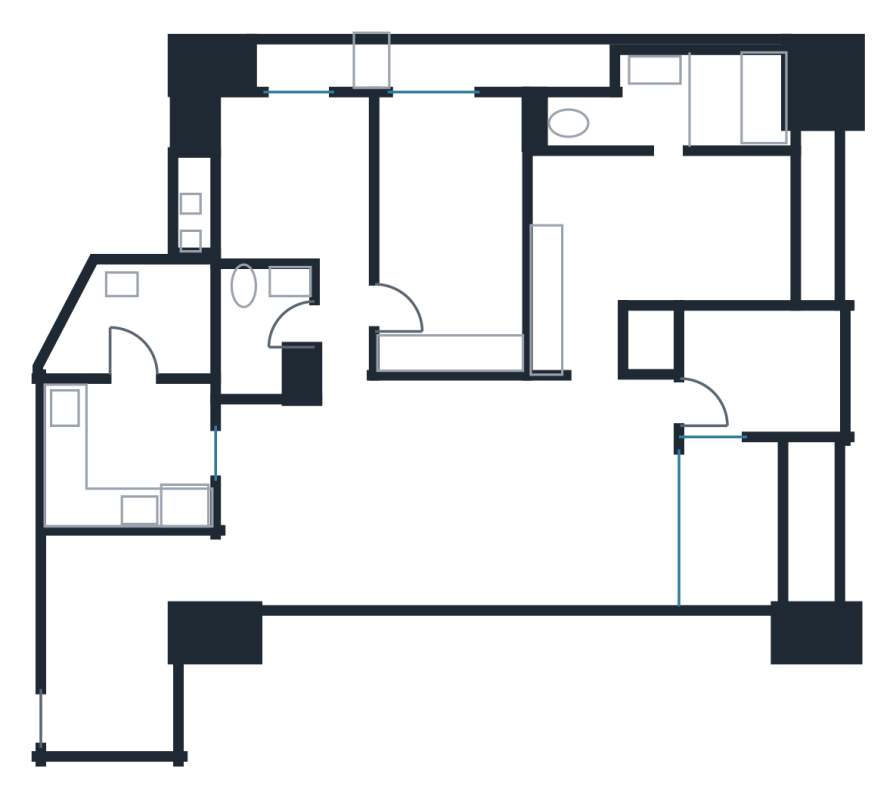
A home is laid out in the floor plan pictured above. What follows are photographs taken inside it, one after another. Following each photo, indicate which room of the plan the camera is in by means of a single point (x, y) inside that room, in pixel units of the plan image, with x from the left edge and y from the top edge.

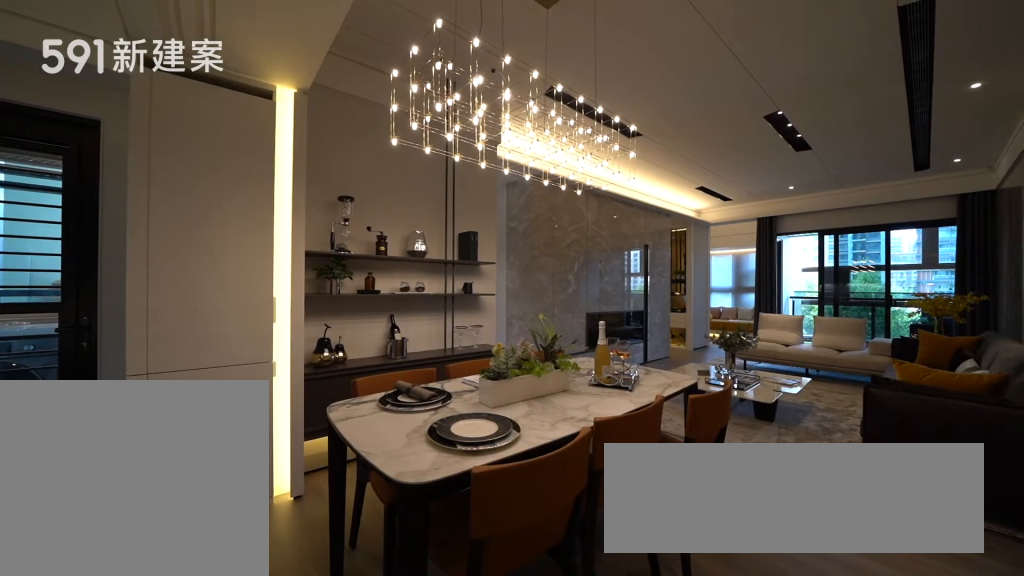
(315, 501)
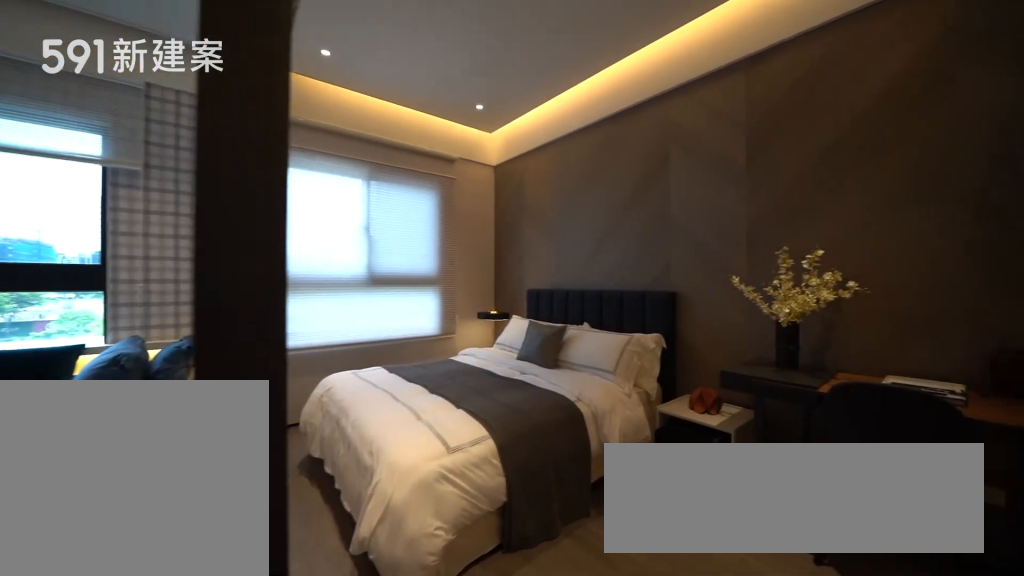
(454, 223)
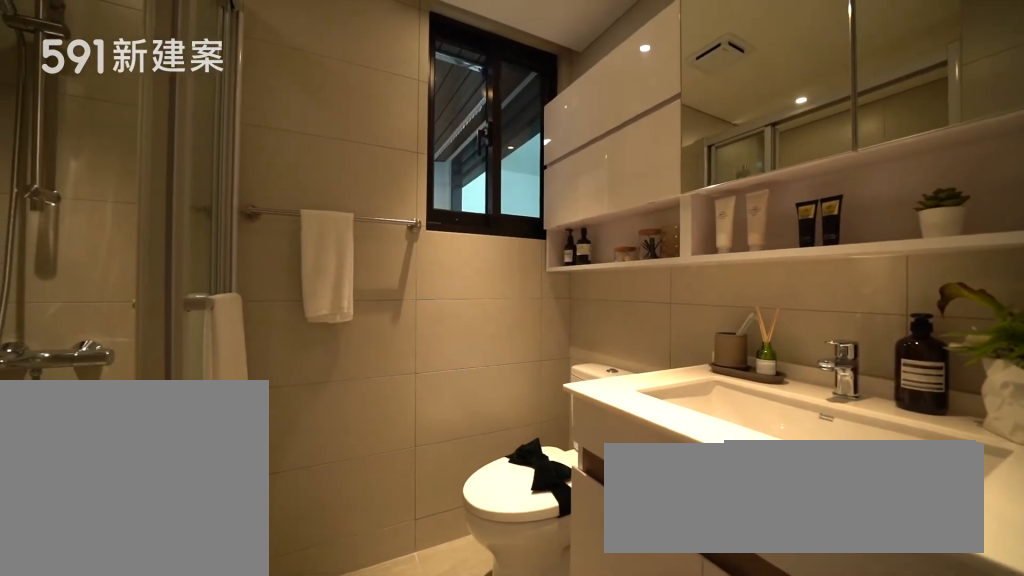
(264, 329)
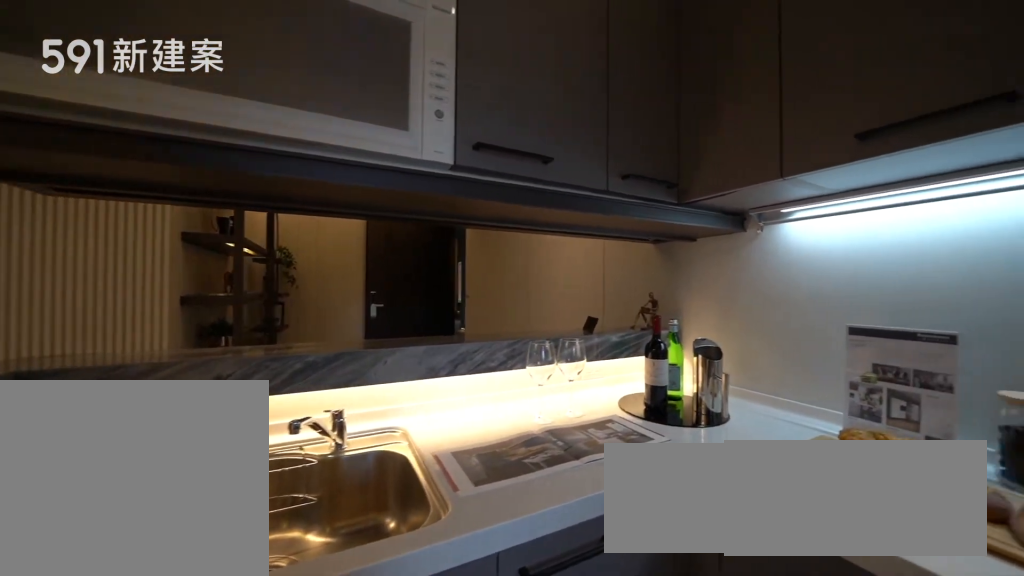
(130, 455)
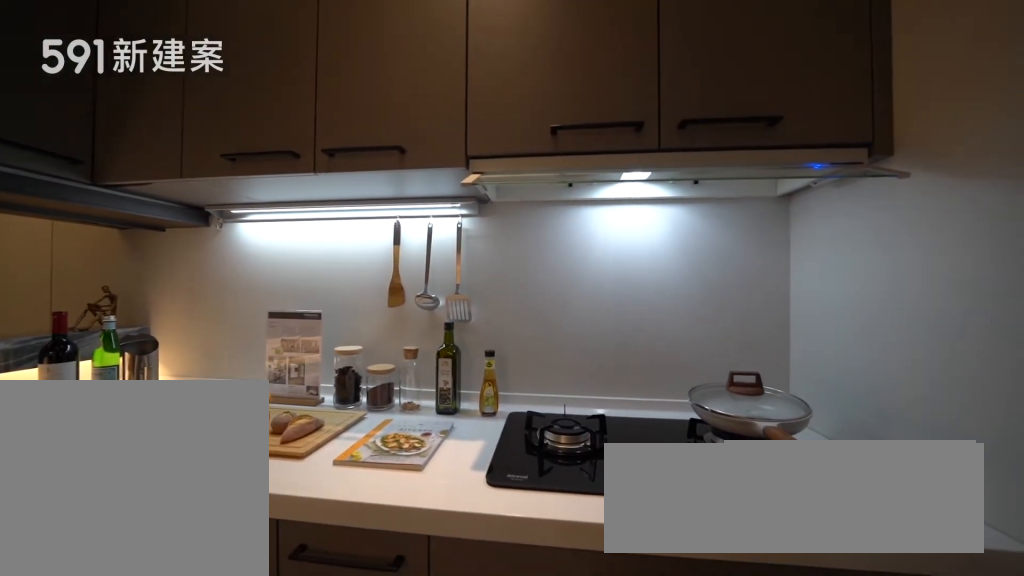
(130, 455)
